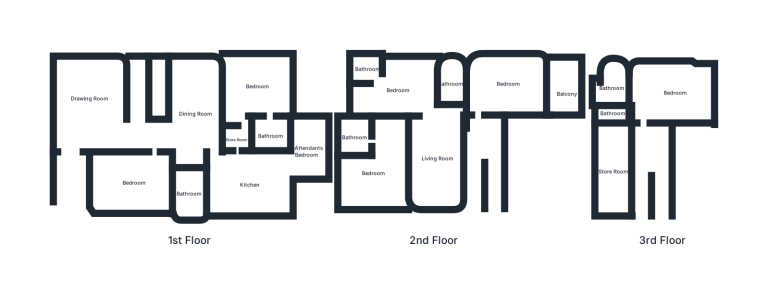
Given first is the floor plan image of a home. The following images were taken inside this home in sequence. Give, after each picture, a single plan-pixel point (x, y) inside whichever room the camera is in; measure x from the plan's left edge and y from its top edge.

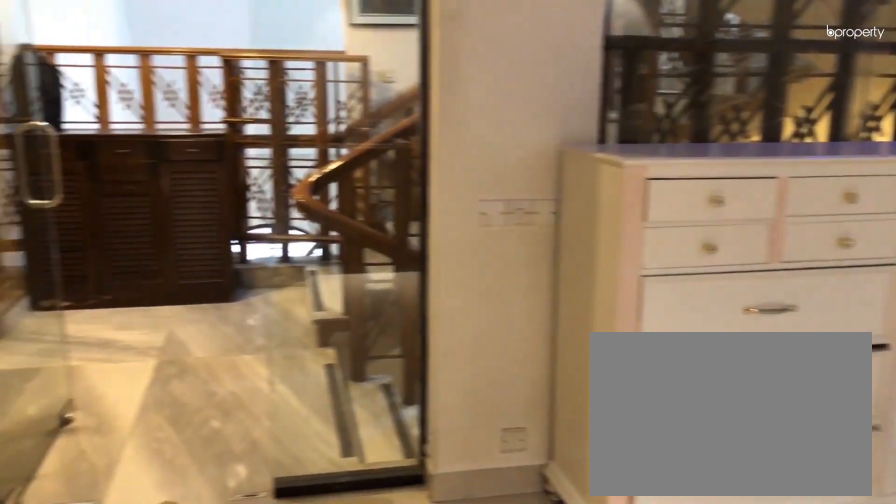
(436, 159)
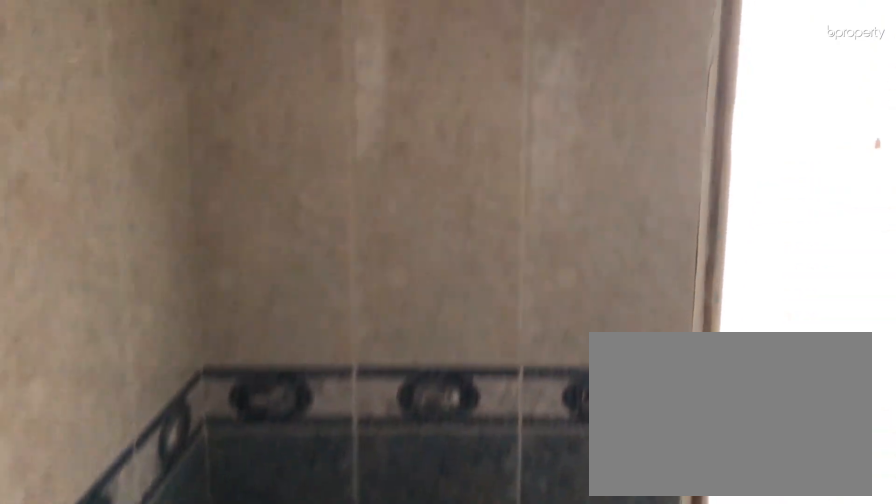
(365, 69)
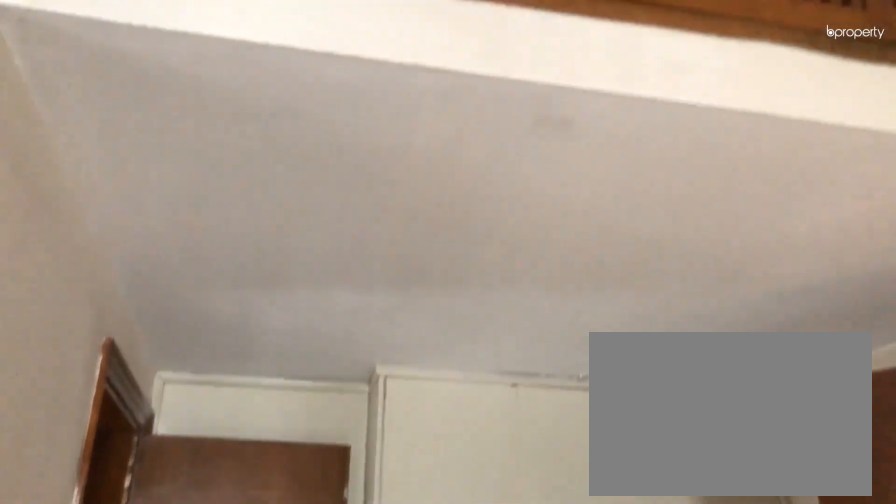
(372, 174)
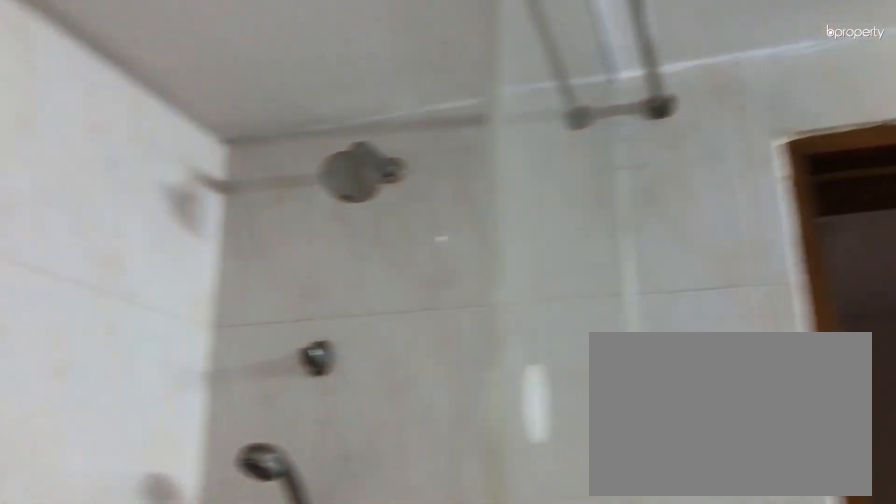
(352, 138)
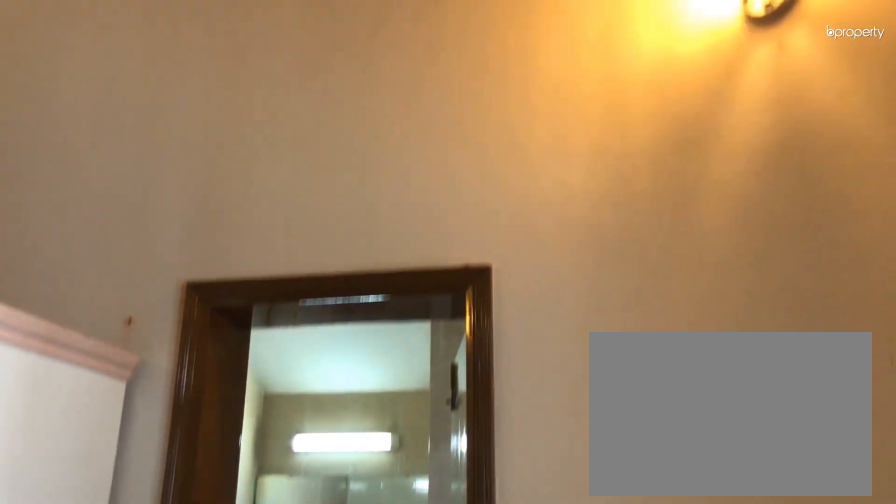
(674, 93)
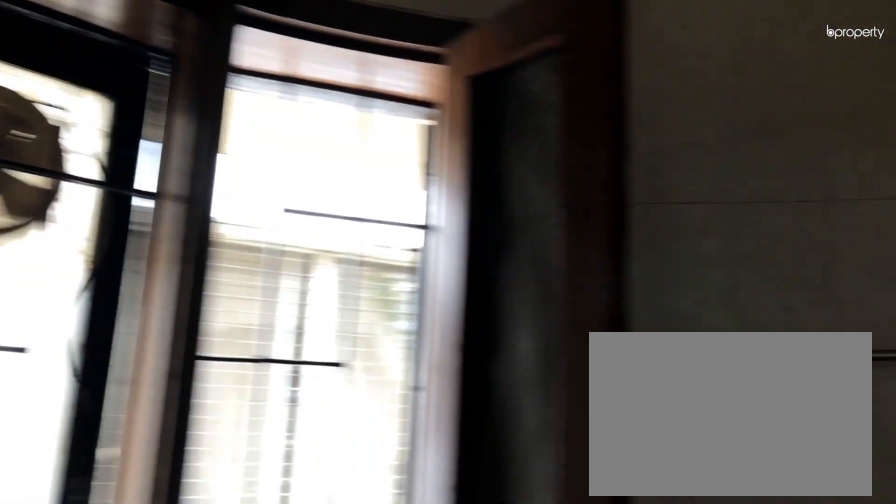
(610, 88)
